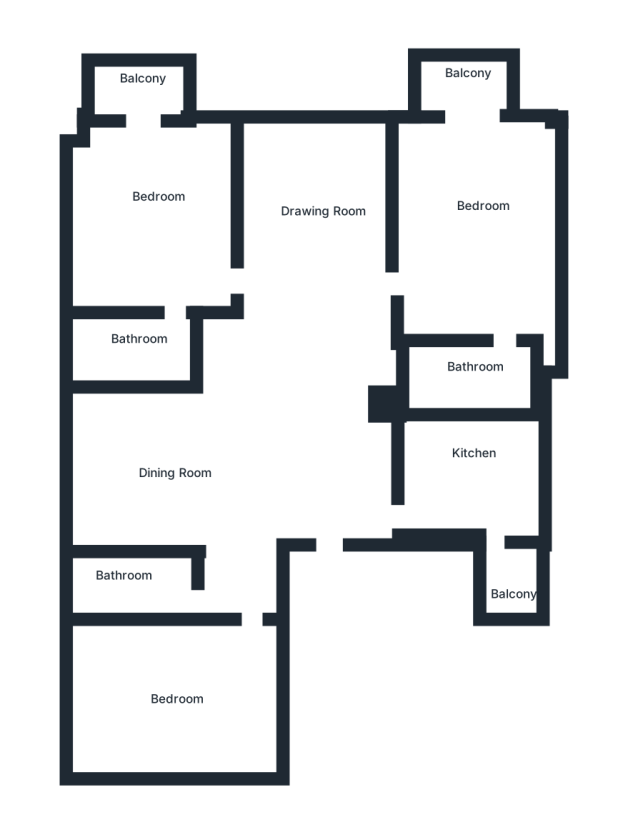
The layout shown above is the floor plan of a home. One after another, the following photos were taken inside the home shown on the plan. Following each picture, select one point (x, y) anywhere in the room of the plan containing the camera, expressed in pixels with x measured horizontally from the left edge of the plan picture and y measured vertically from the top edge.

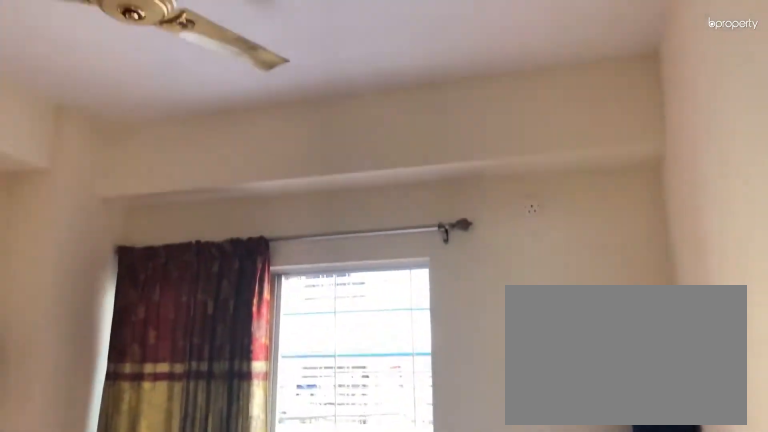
(161, 201)
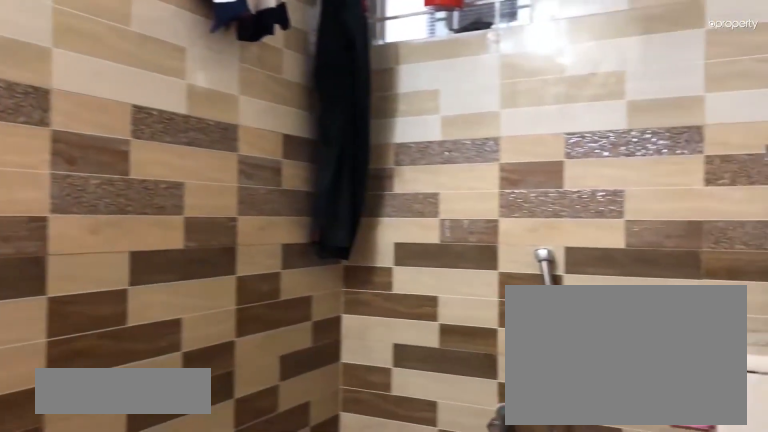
(145, 358)
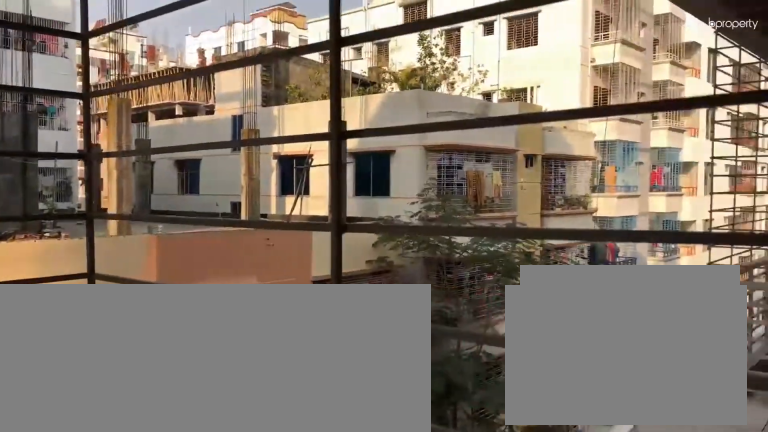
(139, 93)
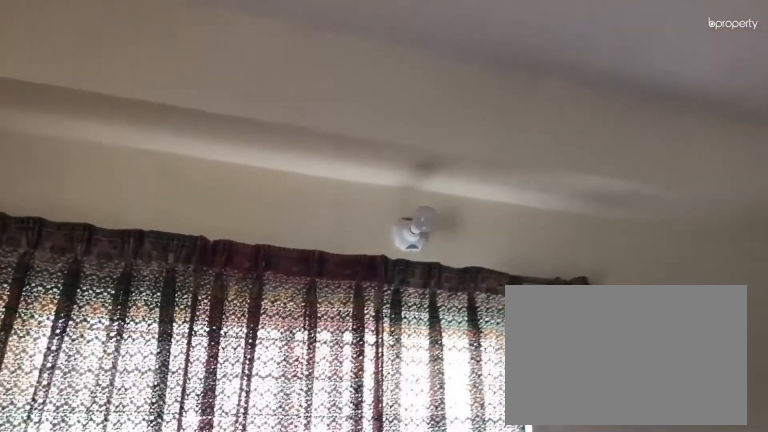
(498, 246)
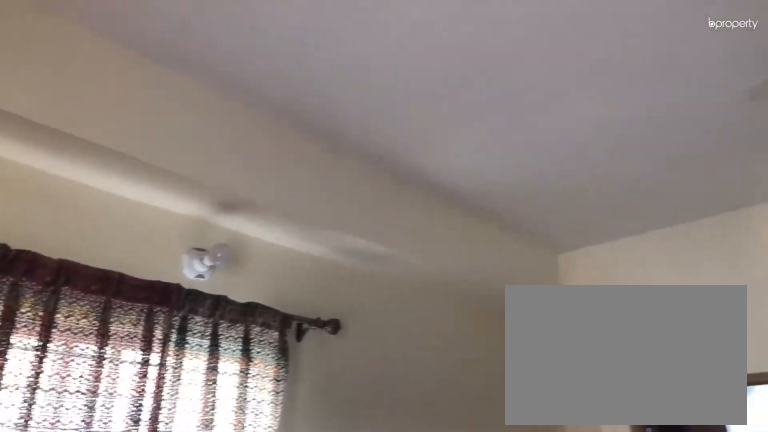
(498, 246)
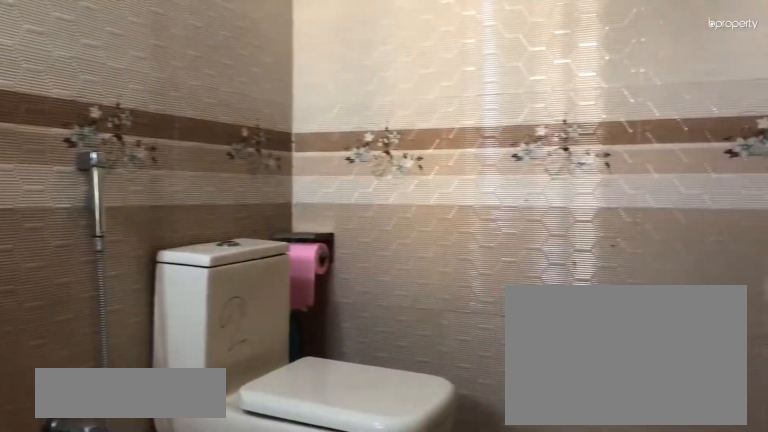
(484, 383)
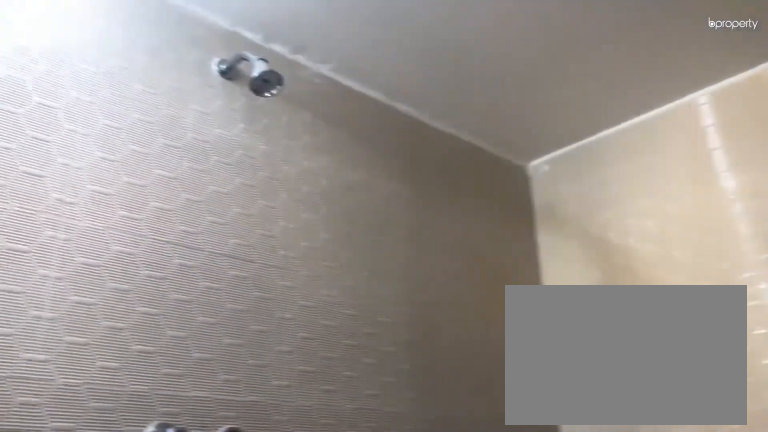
(484, 383)
